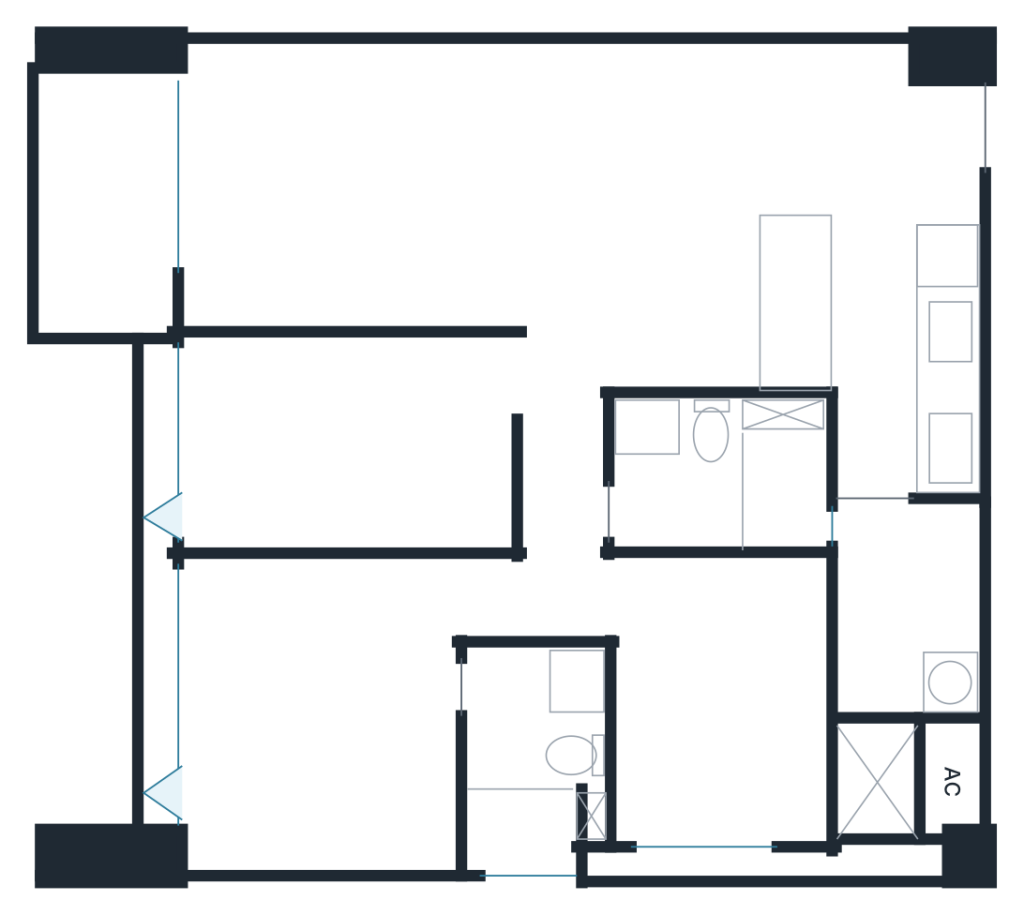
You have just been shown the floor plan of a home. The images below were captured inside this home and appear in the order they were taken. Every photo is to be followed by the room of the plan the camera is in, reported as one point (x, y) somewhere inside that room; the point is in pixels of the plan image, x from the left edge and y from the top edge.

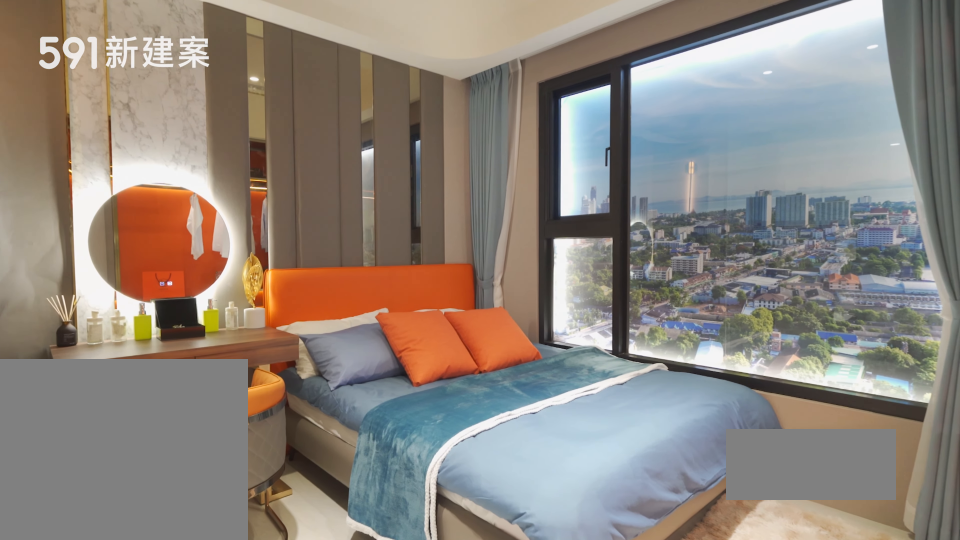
(324, 711)
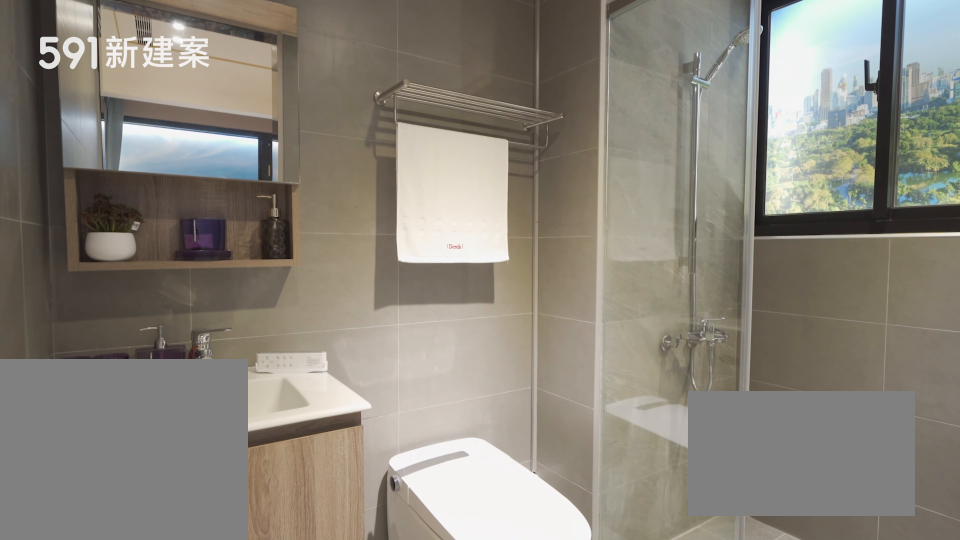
(536, 759)
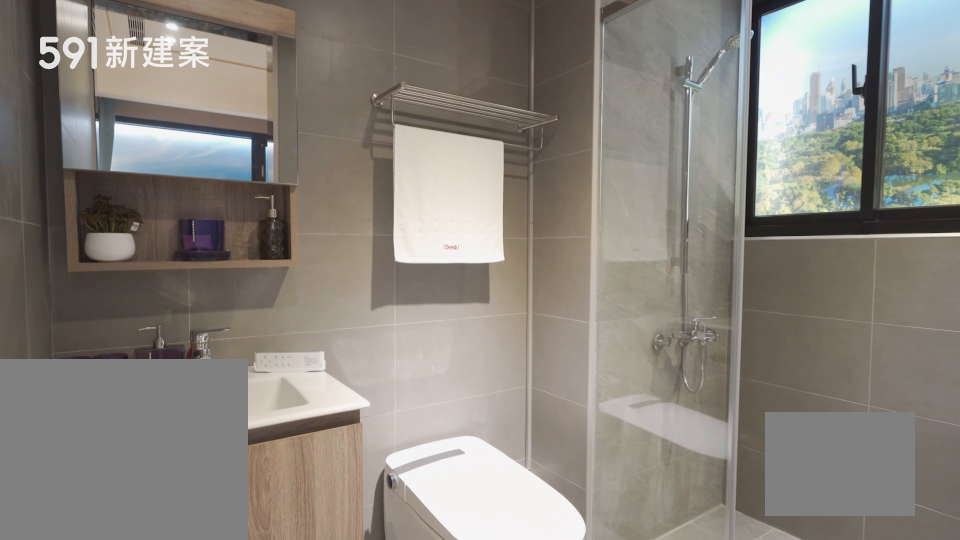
(536, 759)
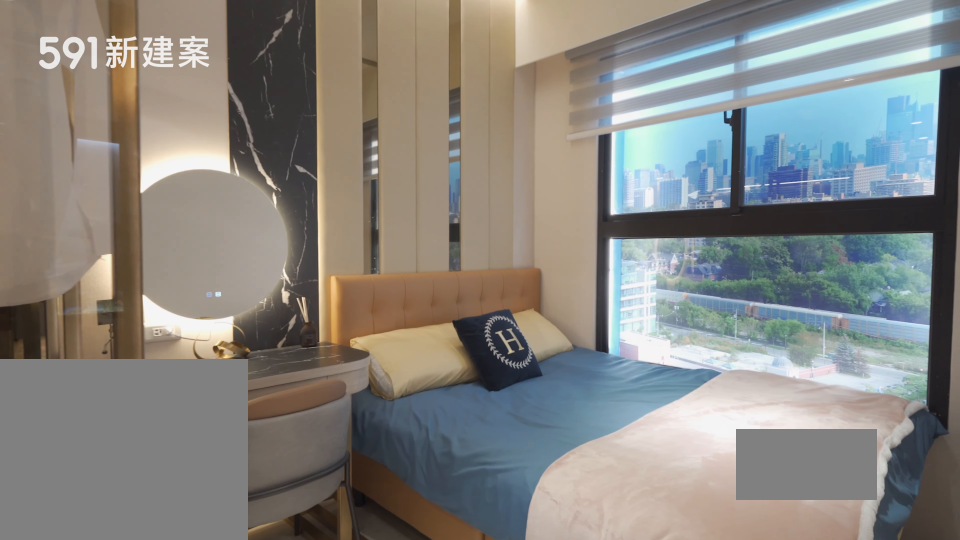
(719, 707)
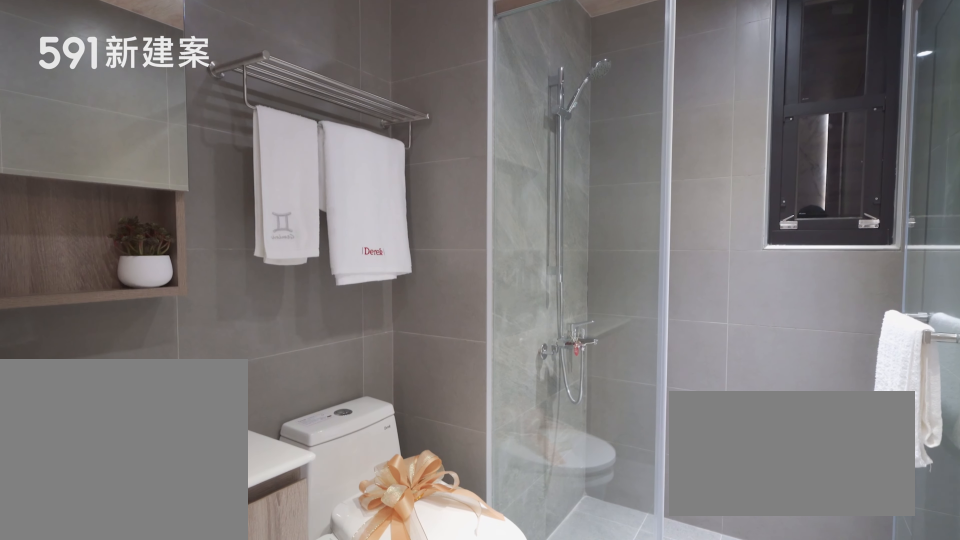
(718, 473)
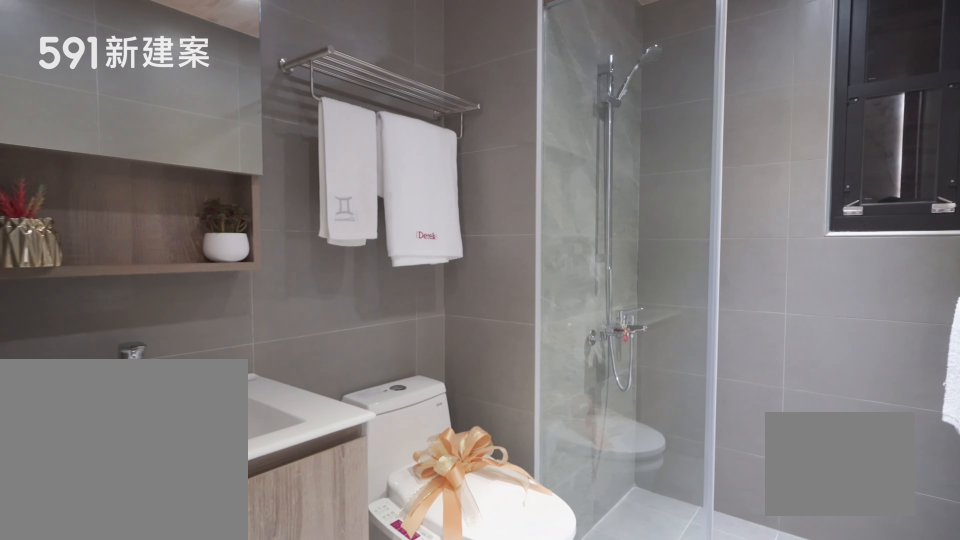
(718, 473)
